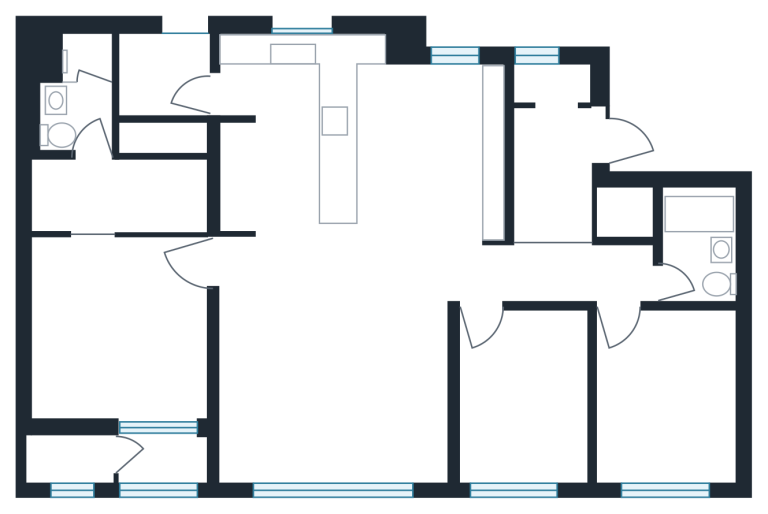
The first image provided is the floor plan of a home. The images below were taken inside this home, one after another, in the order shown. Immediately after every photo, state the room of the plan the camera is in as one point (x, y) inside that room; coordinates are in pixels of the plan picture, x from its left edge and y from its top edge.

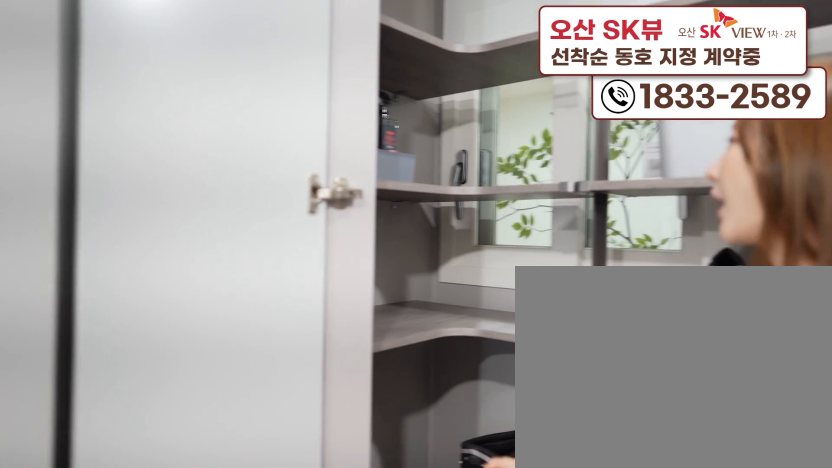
(559, 153)
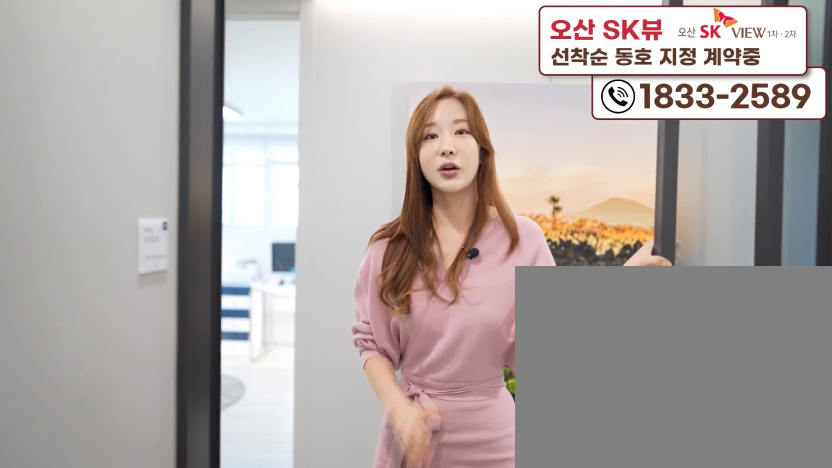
(559, 153)
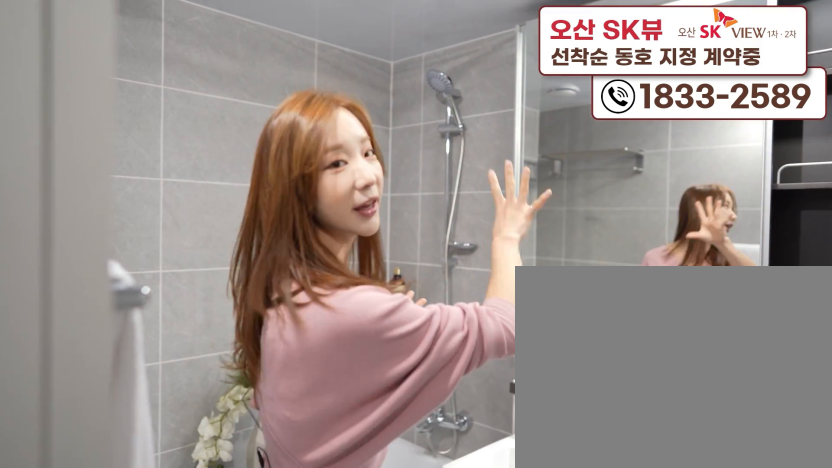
(705, 267)
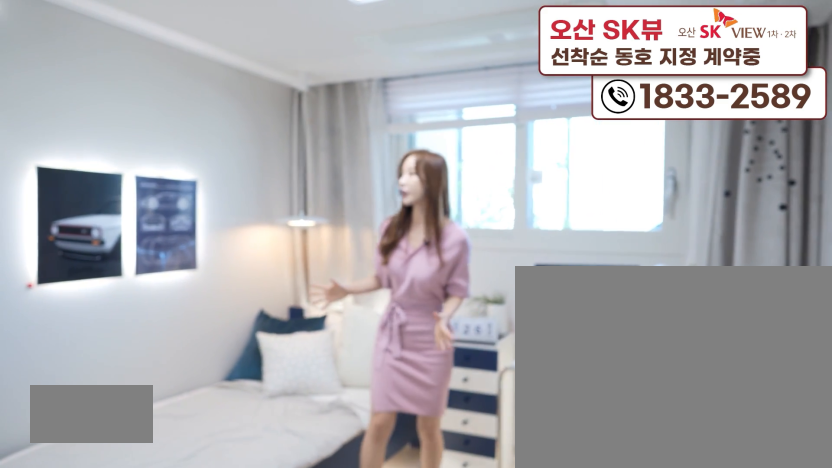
(659, 439)
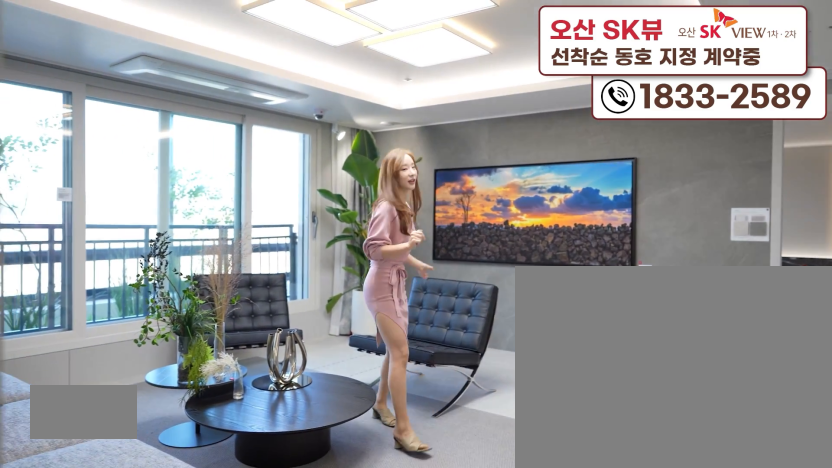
(337, 423)
